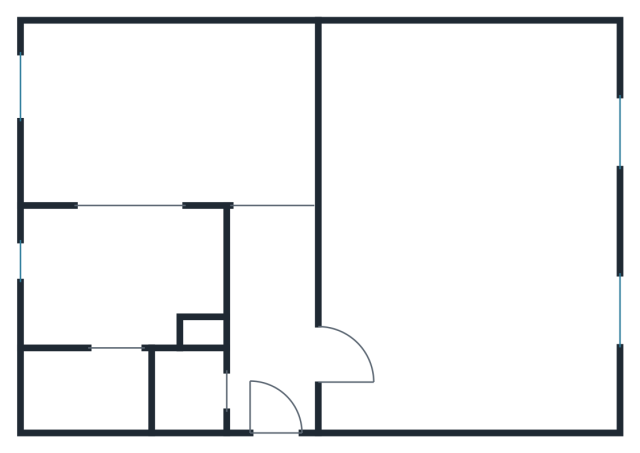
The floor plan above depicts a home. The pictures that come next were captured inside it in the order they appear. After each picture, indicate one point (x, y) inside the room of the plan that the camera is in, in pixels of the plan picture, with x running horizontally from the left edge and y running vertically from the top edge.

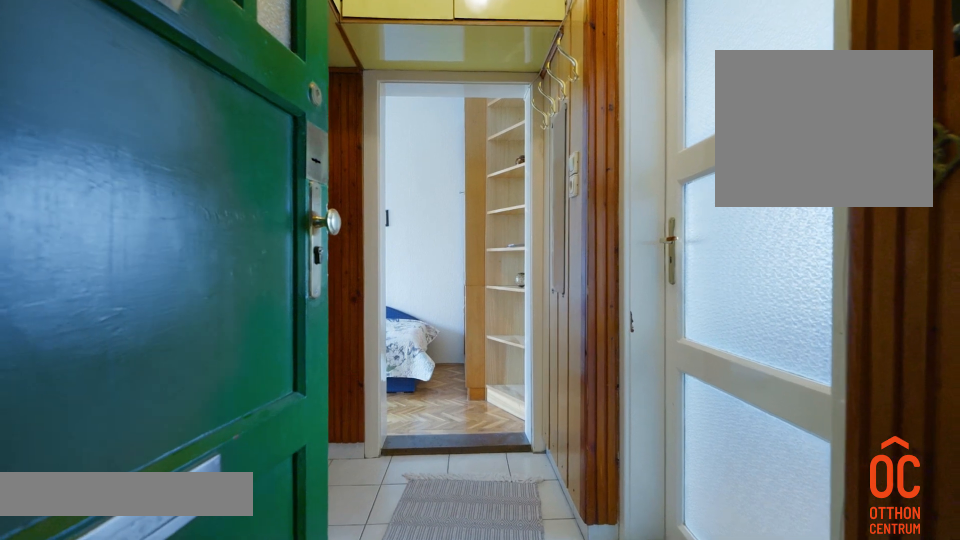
(265, 340)
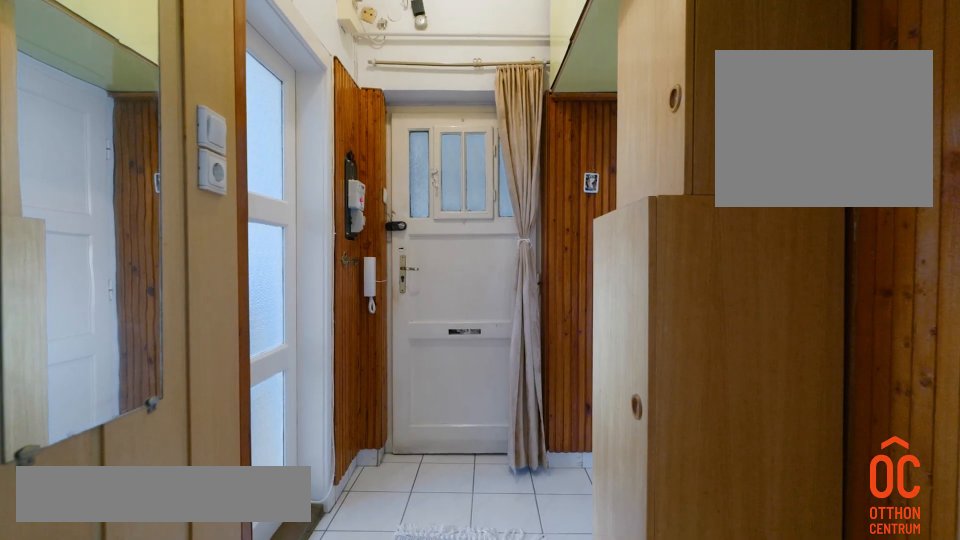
(264, 340)
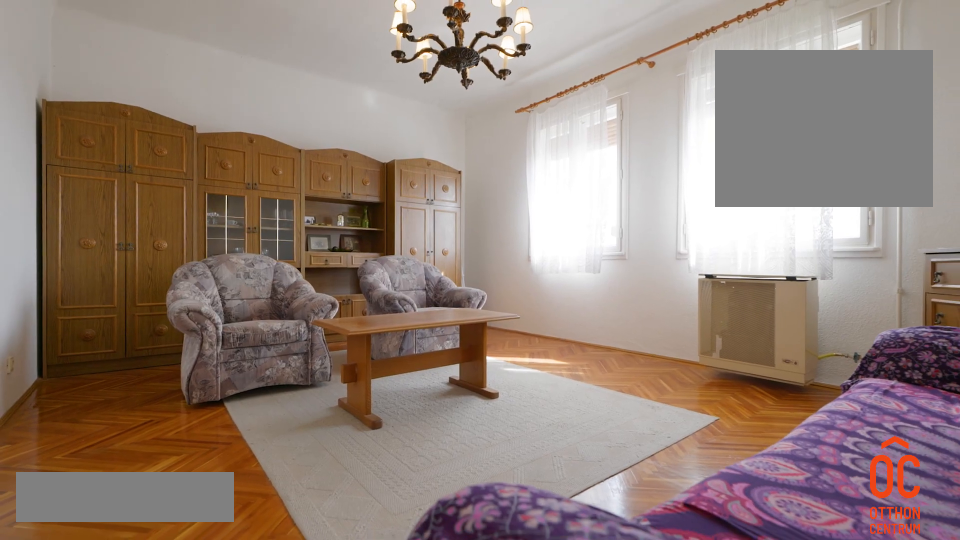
(471, 240)
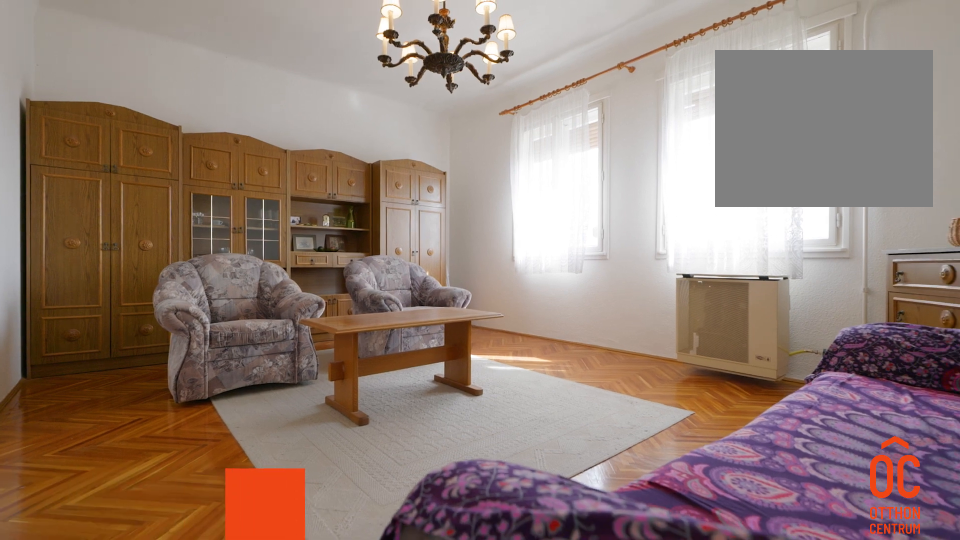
(471, 240)
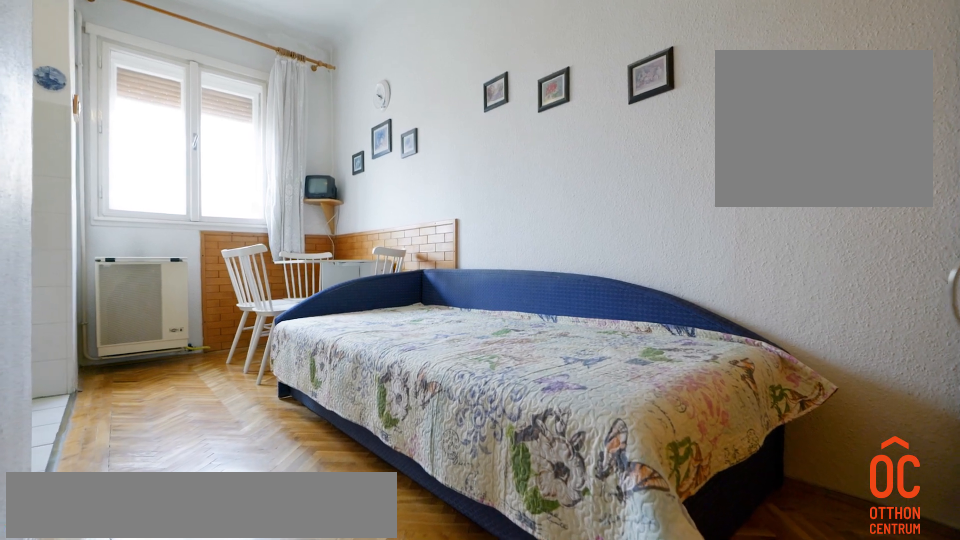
(139, 109)
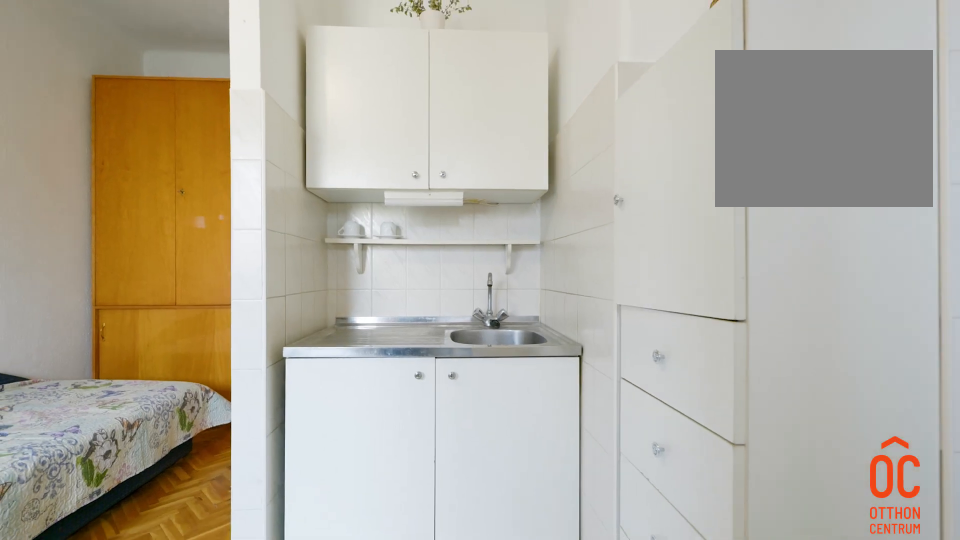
(112, 278)
